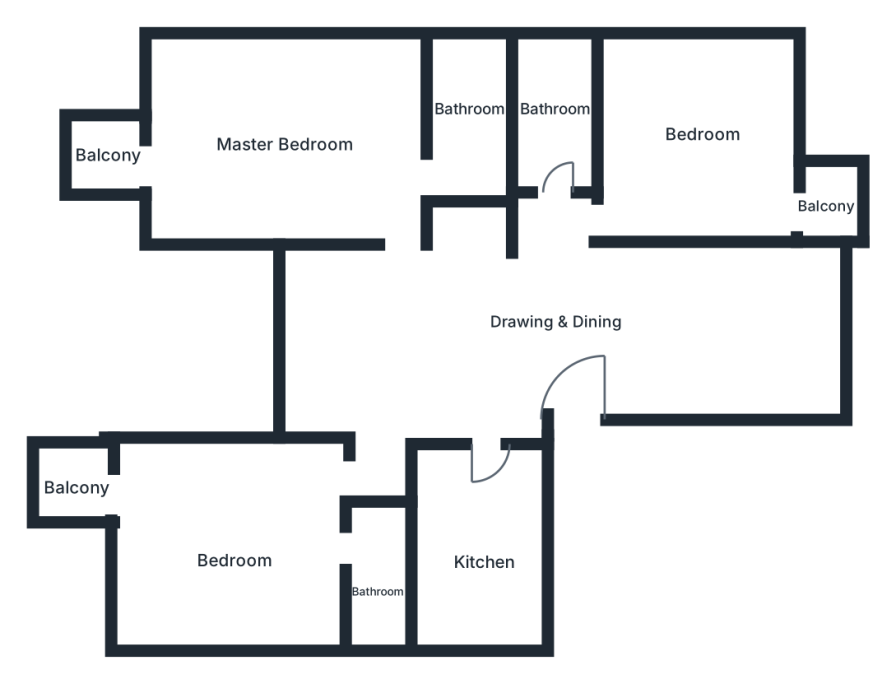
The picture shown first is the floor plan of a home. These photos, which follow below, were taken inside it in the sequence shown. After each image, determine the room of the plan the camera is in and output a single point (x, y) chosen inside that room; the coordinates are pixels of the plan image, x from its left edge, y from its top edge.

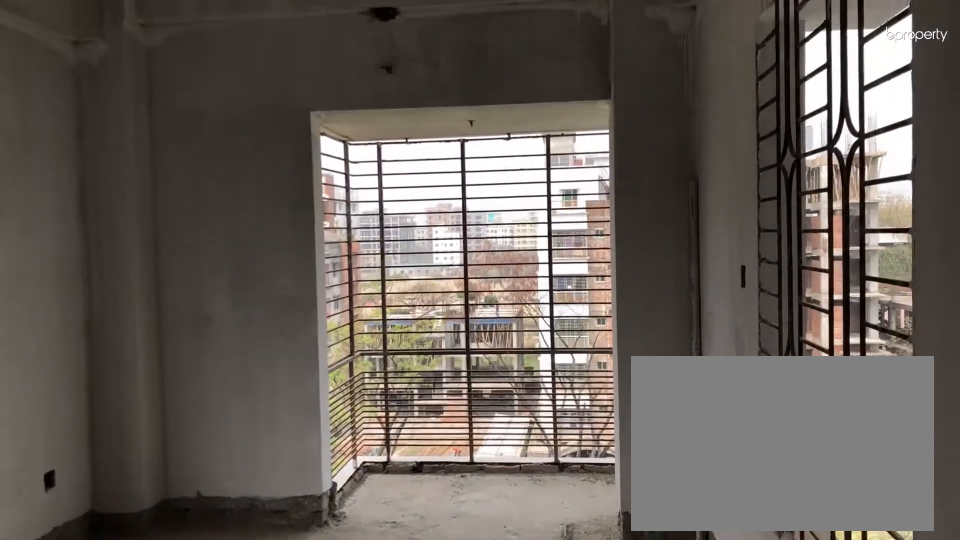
(240, 549)
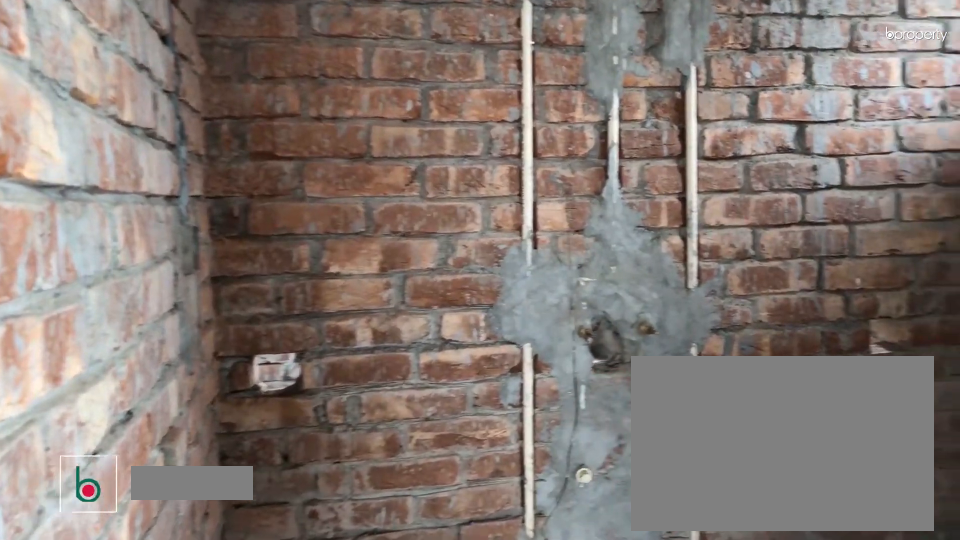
(379, 589)
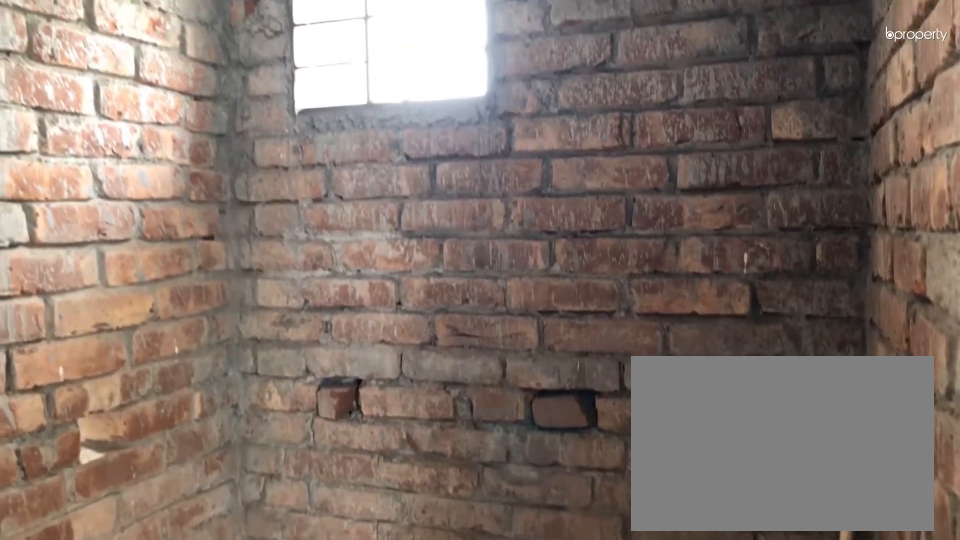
(379, 589)
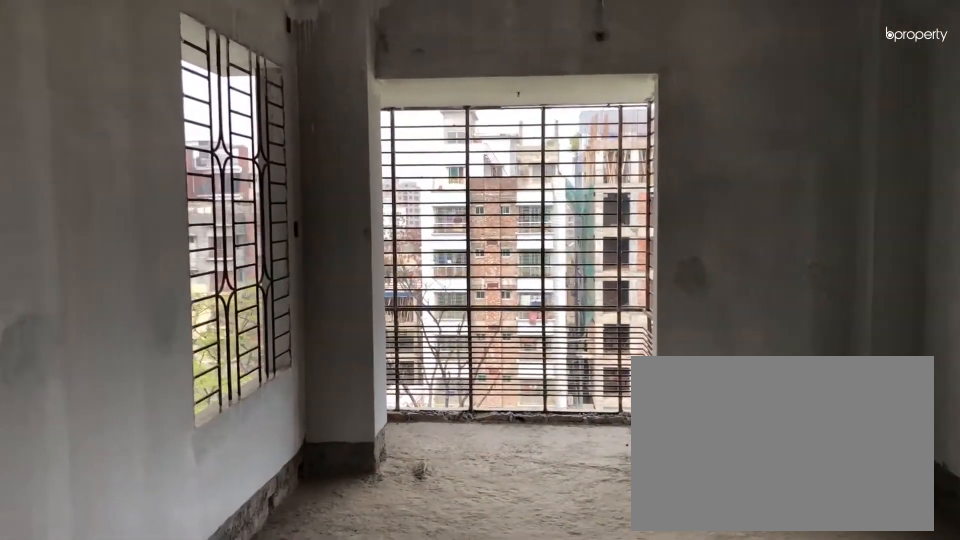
(300, 134)
